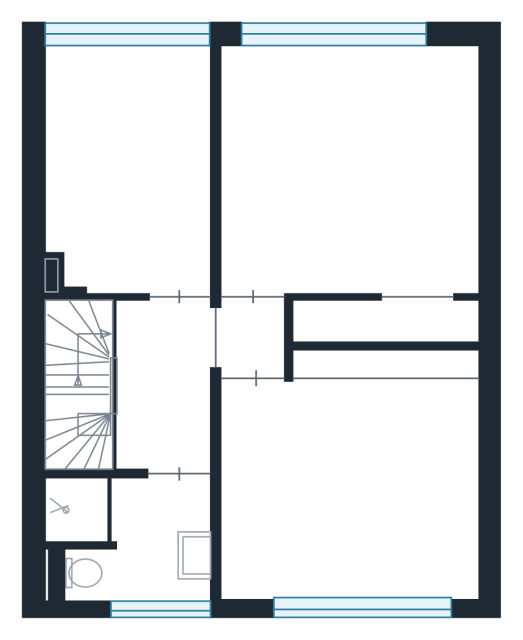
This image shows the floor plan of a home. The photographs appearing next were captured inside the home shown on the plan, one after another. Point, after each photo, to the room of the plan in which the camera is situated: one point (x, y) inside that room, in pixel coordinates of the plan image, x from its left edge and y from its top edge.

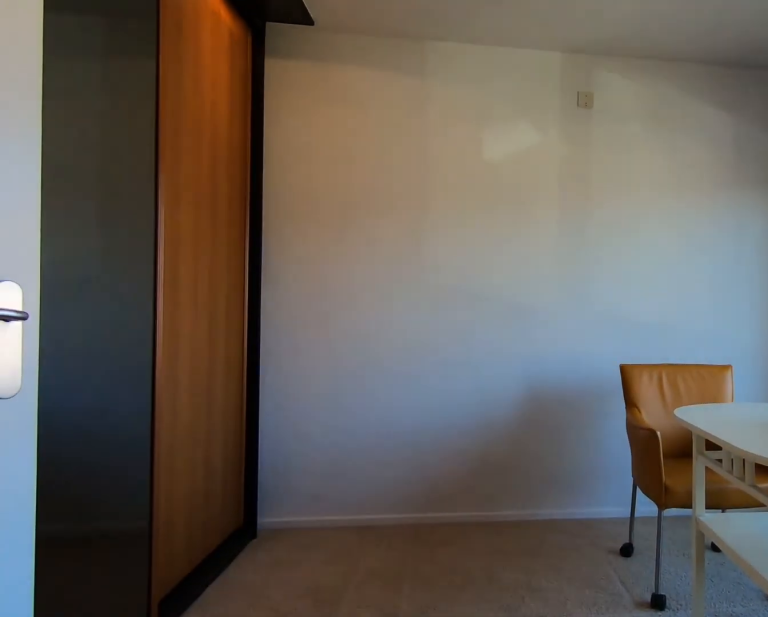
(349, 488)
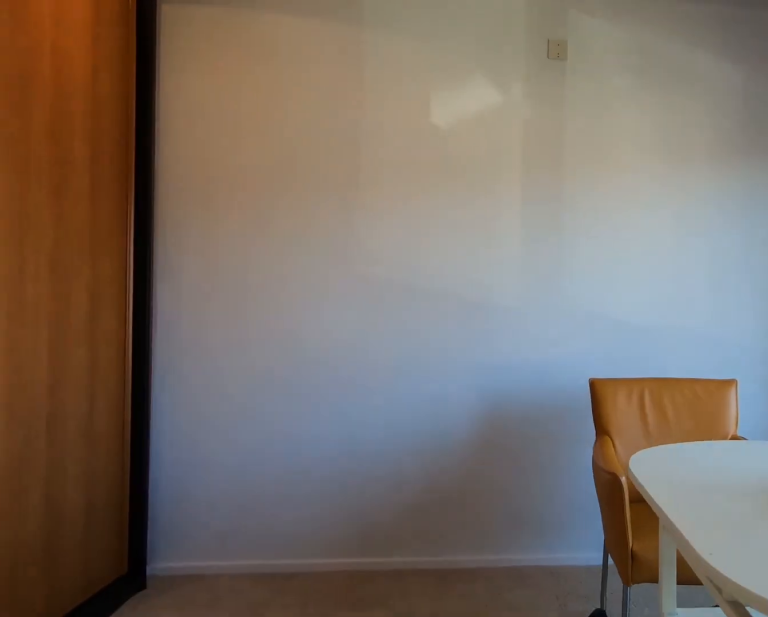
(349, 488)
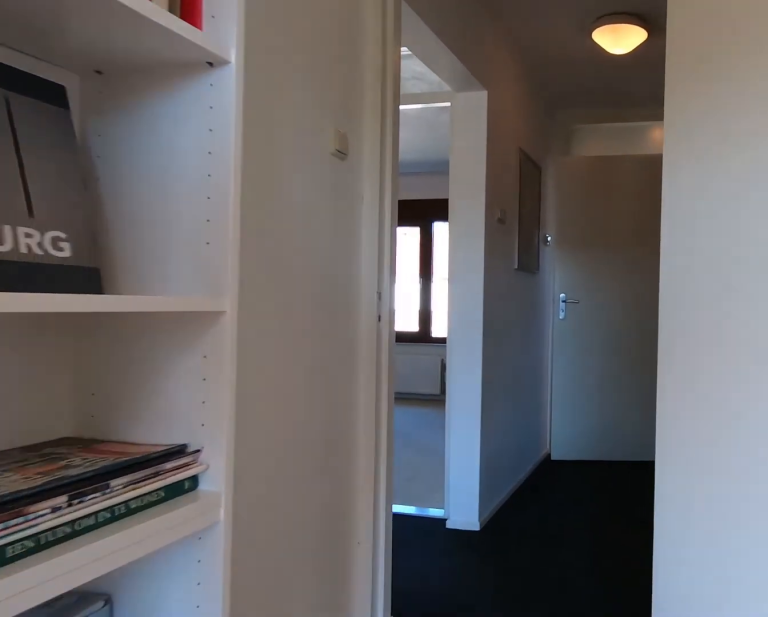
(130, 165)
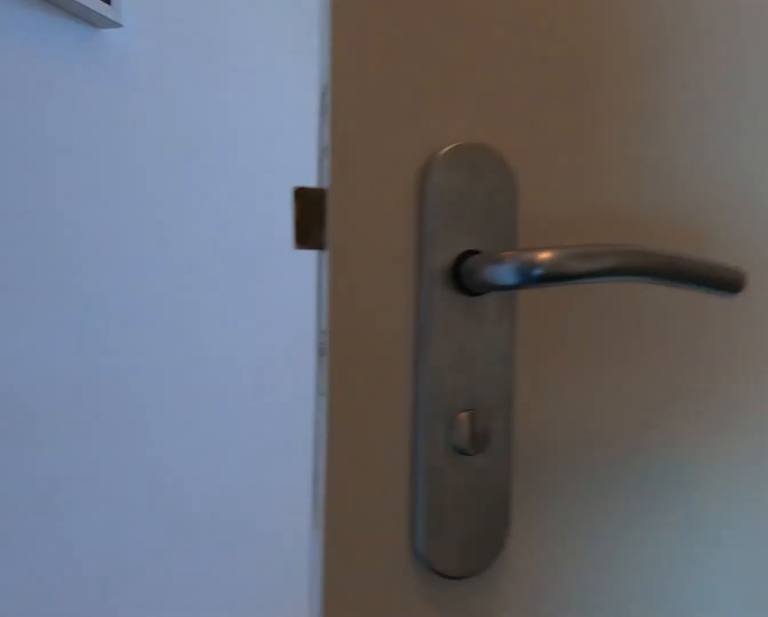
(184, 373)
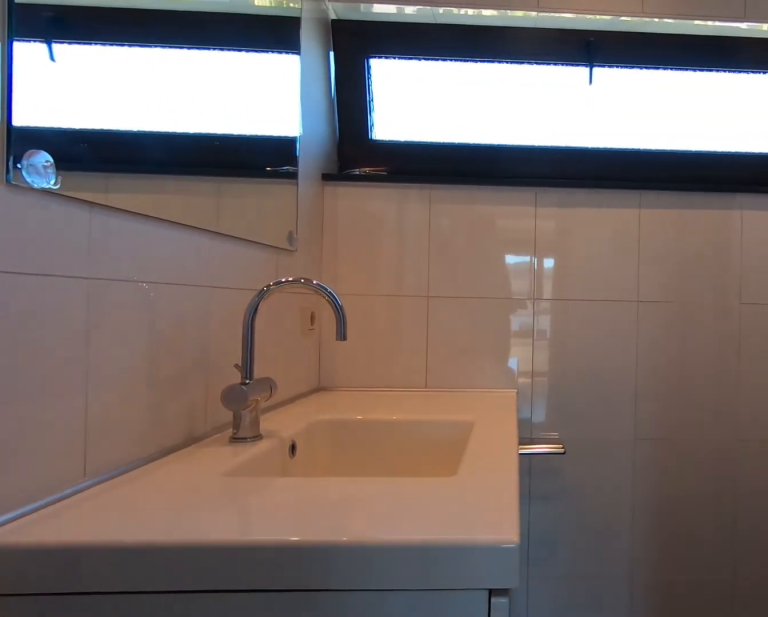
(131, 534)
